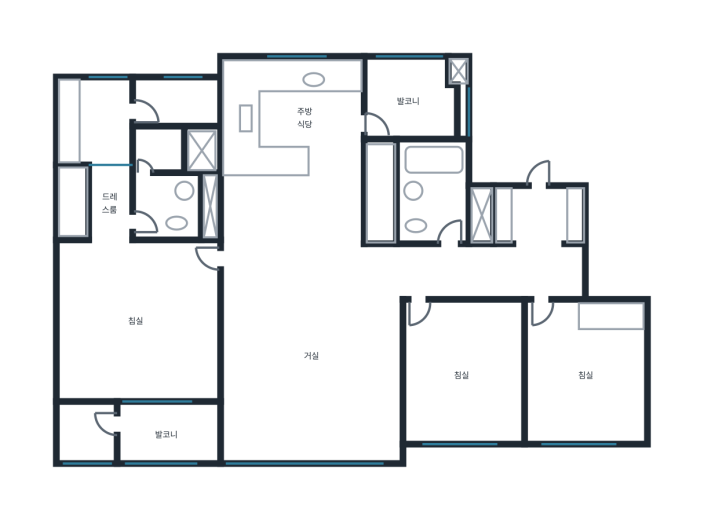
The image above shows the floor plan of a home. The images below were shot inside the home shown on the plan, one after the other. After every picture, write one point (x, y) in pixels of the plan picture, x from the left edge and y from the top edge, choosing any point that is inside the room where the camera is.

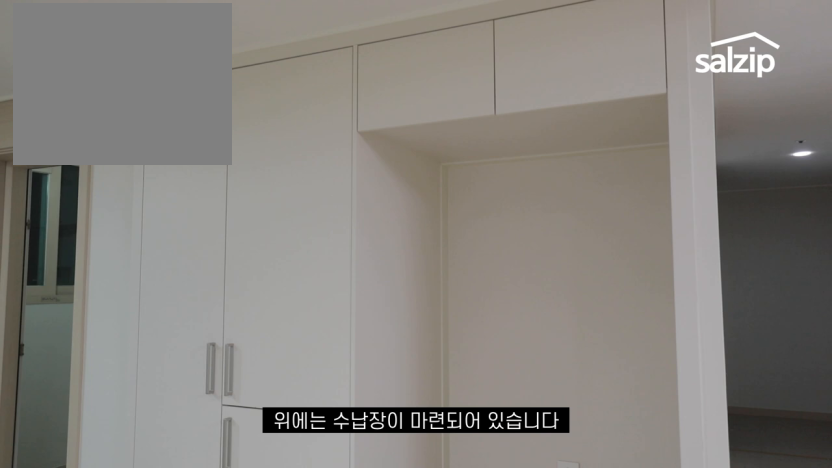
(284, 118)
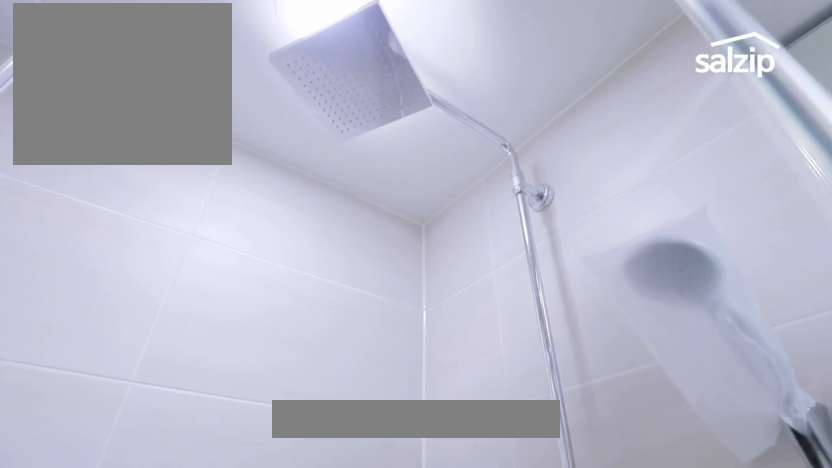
(176, 184)
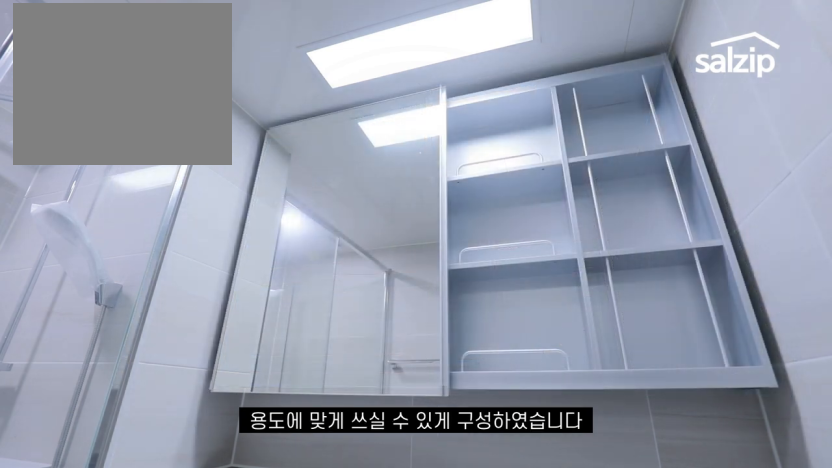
(176, 184)
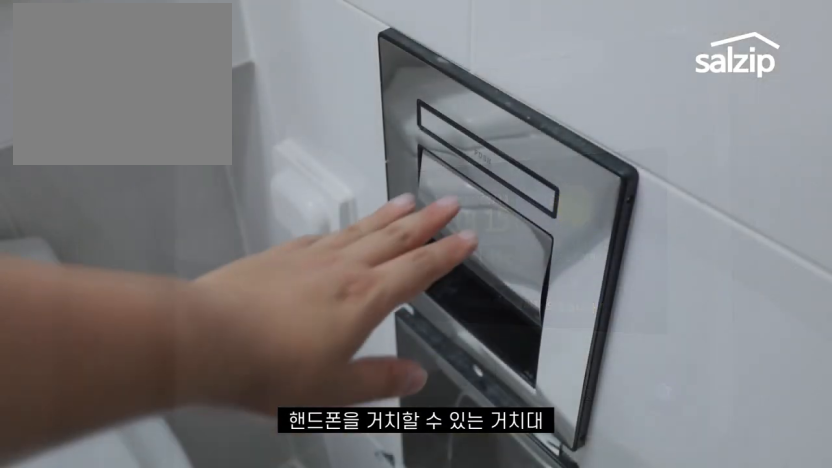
(177, 186)
